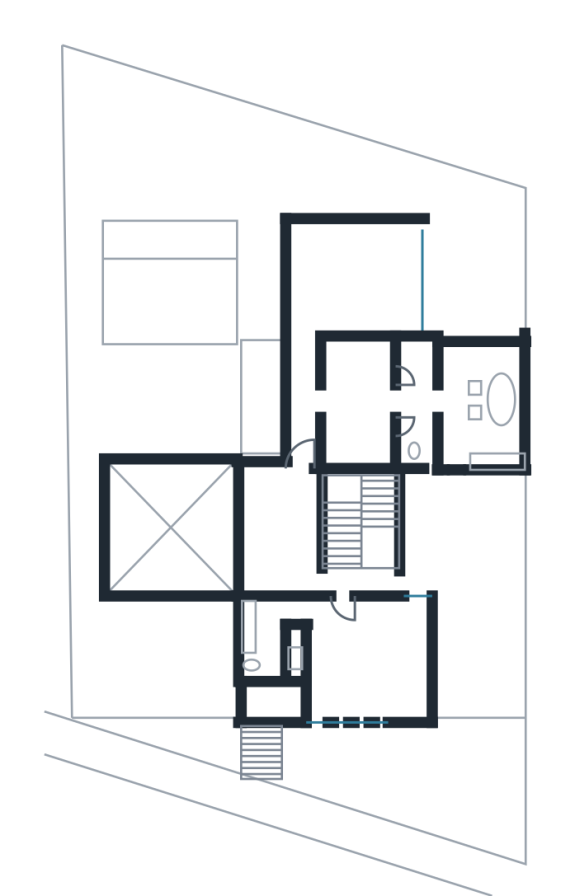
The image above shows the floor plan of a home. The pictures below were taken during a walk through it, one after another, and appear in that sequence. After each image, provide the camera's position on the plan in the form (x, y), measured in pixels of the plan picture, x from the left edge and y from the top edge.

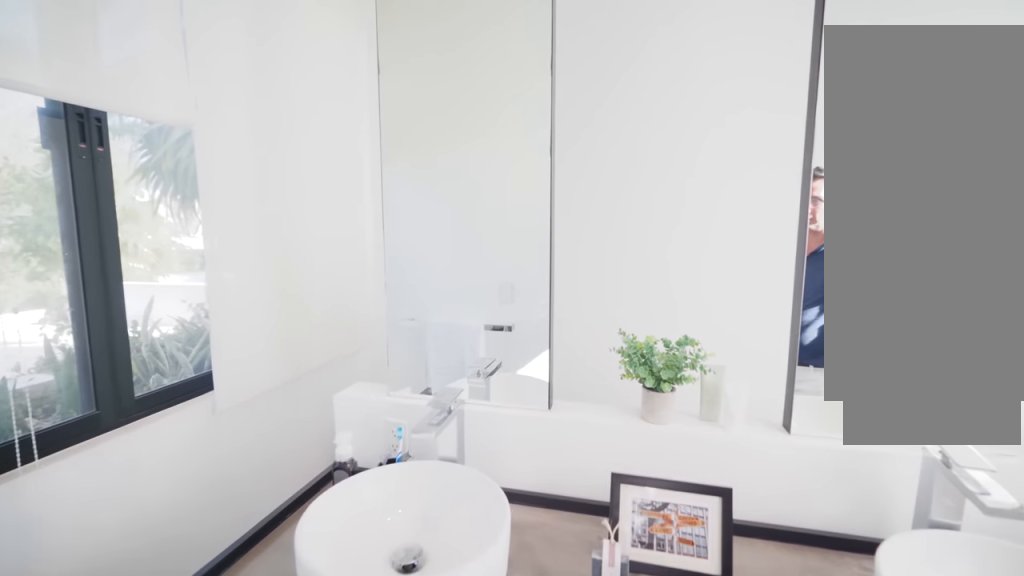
(443, 401)
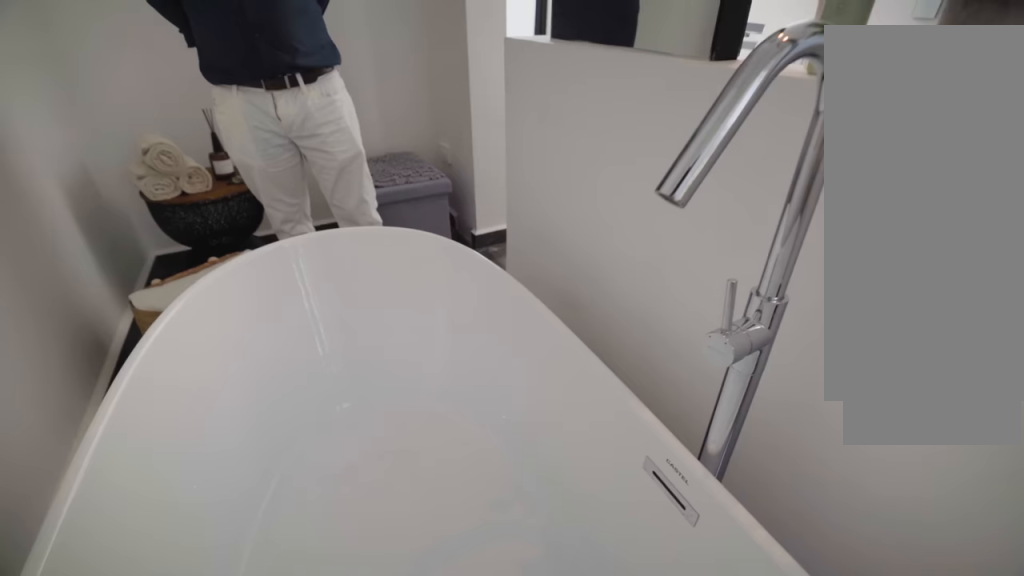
(497, 373)
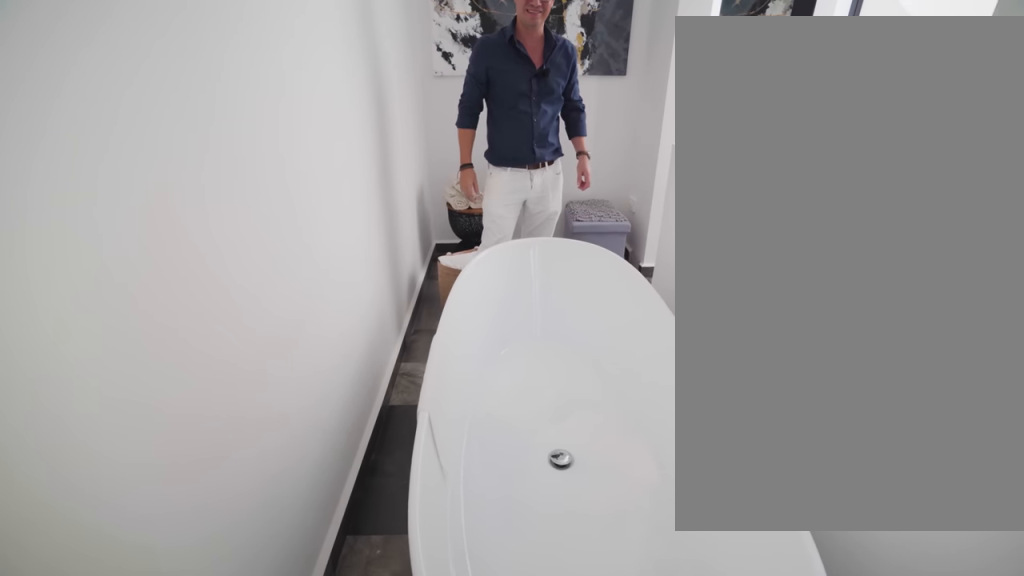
(494, 366)
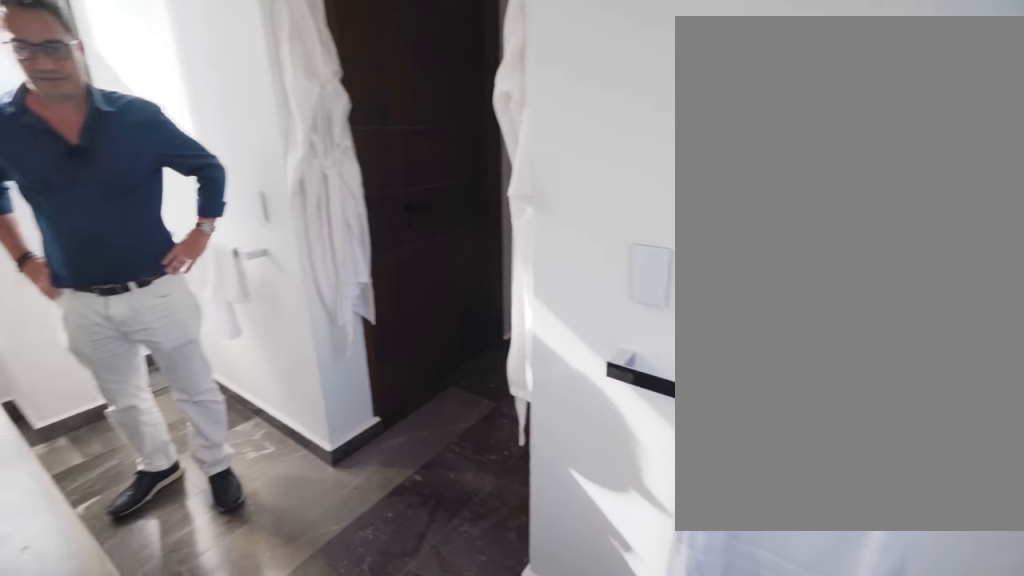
(485, 363)
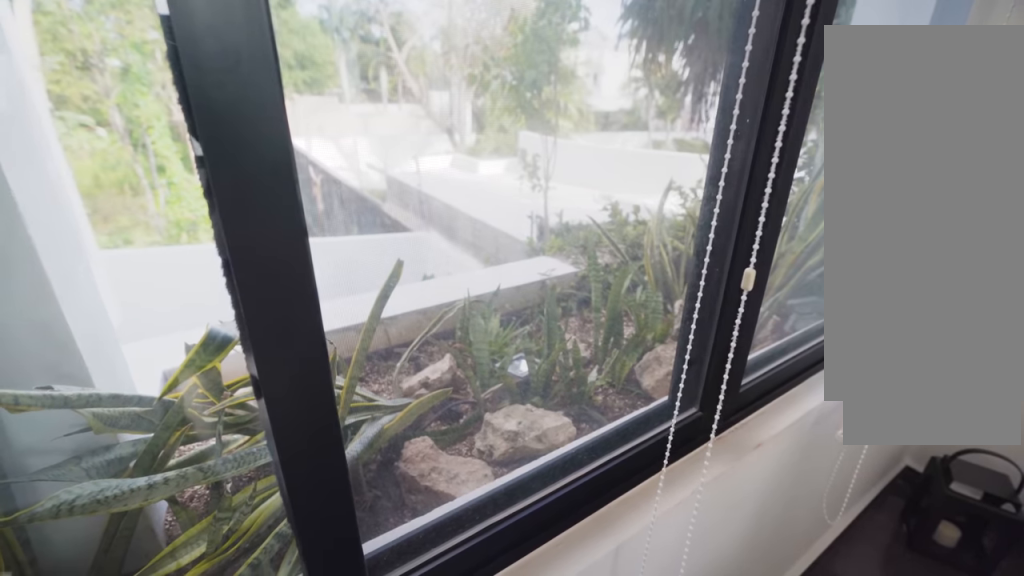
(455, 366)
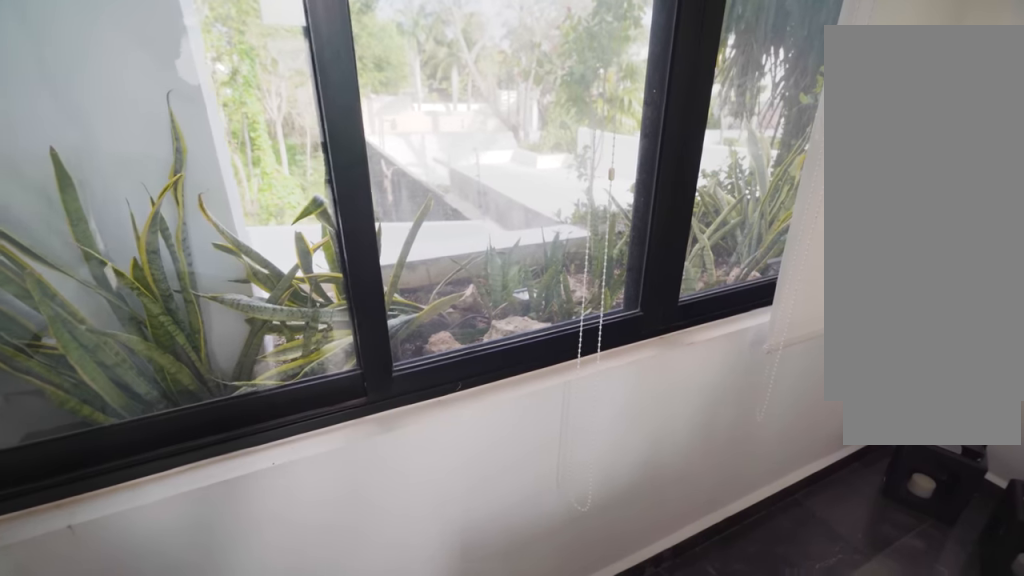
(455, 365)
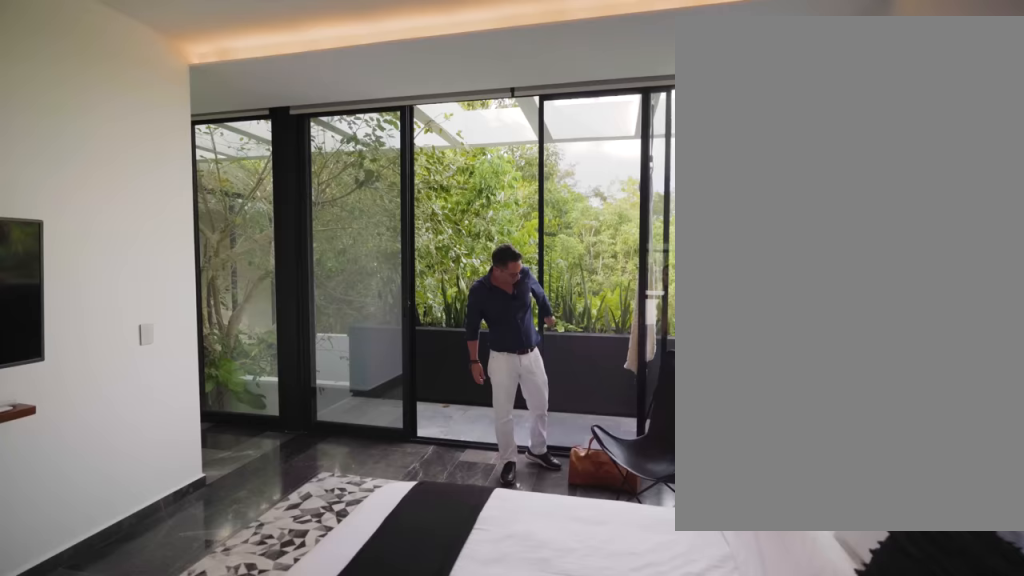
(410, 270)
